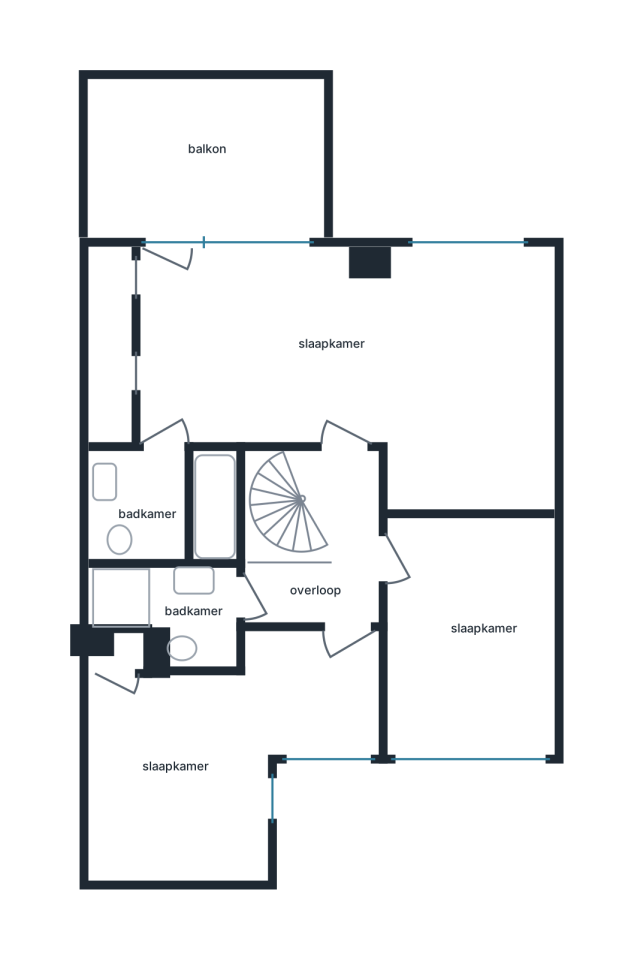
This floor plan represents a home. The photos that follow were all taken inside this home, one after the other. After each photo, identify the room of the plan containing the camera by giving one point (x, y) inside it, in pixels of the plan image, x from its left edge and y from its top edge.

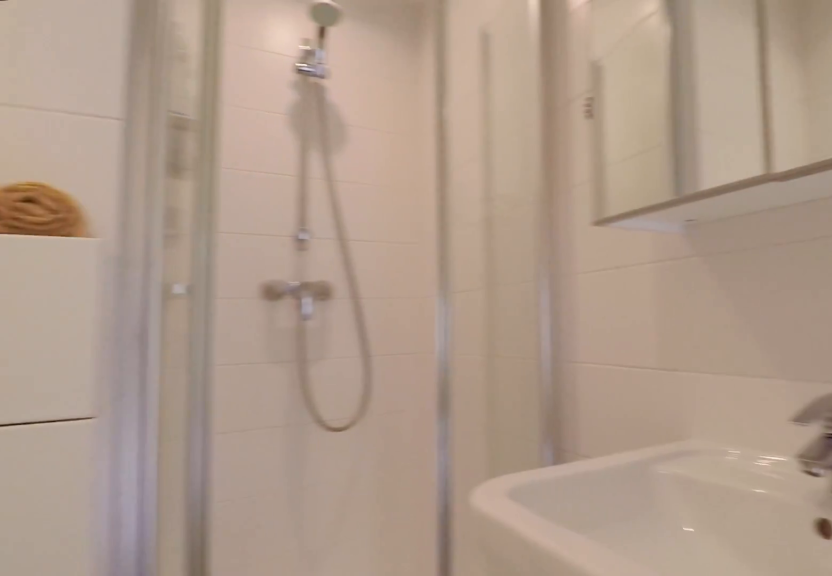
(173, 611)
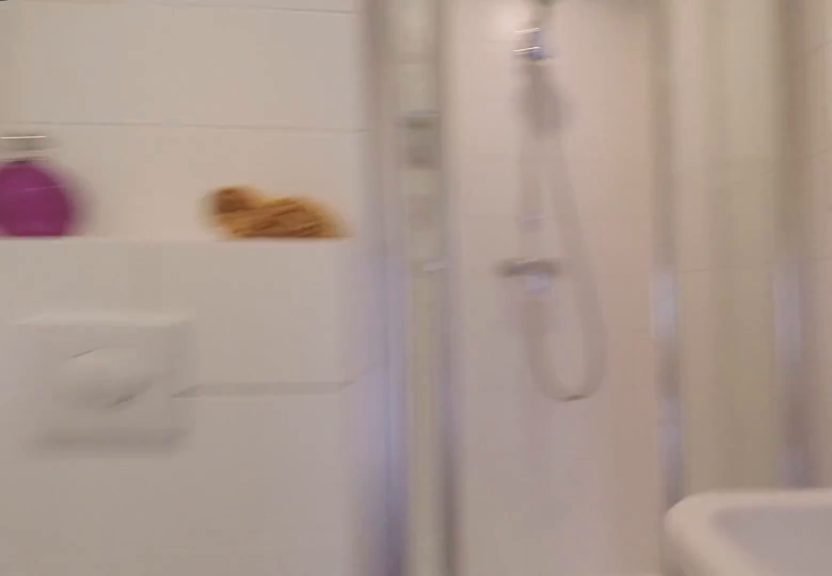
(173, 611)
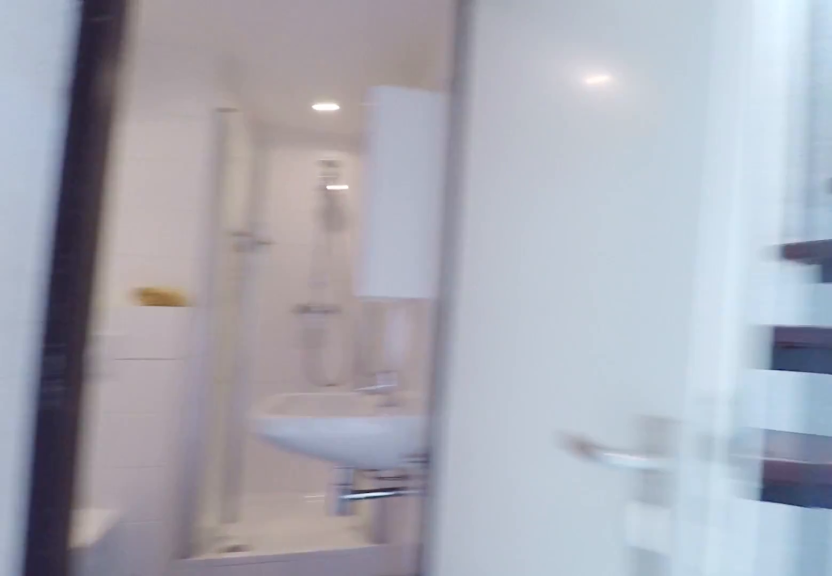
(324, 548)
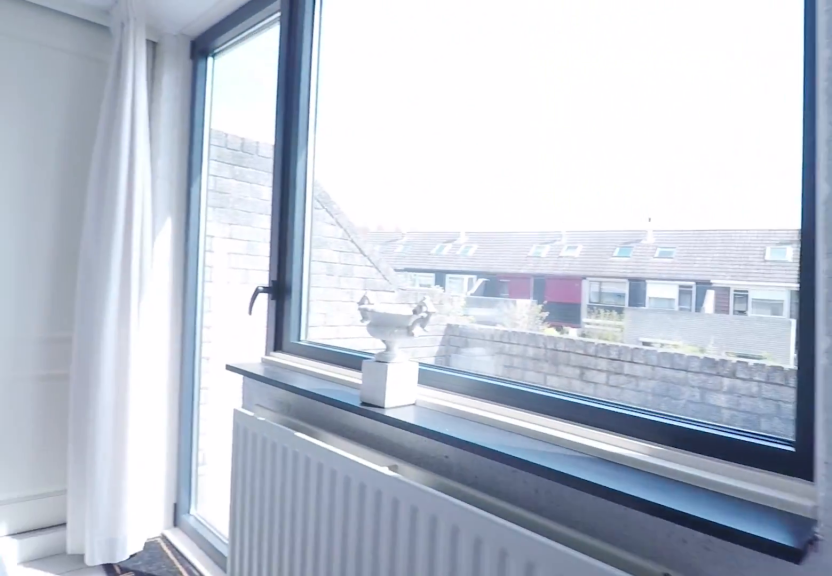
(360, 370)
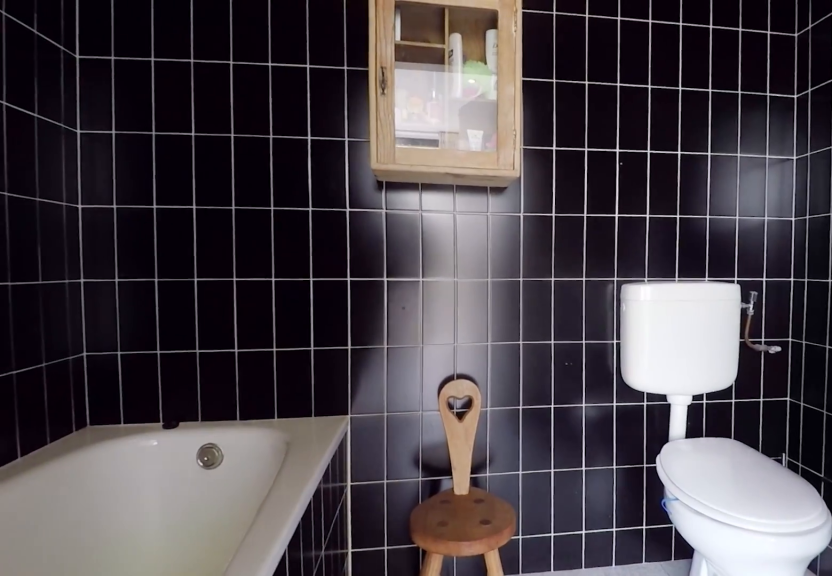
(165, 505)
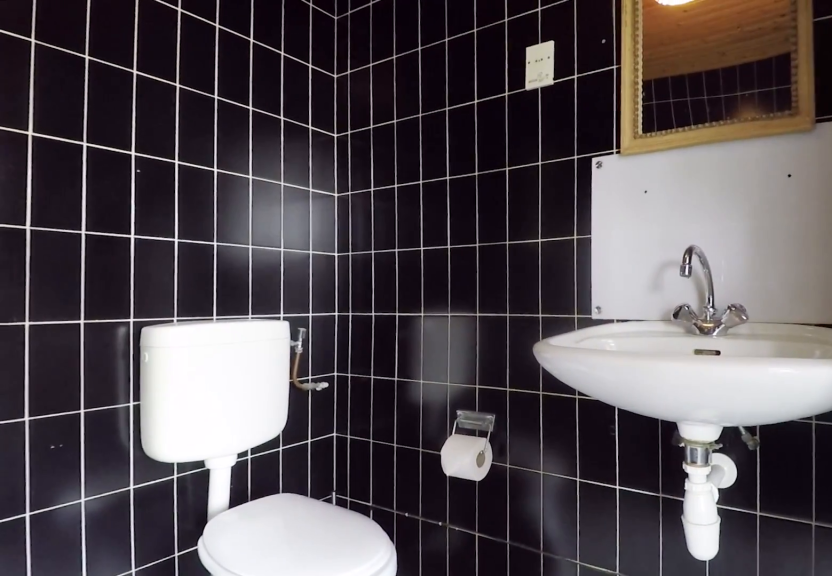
(165, 505)
